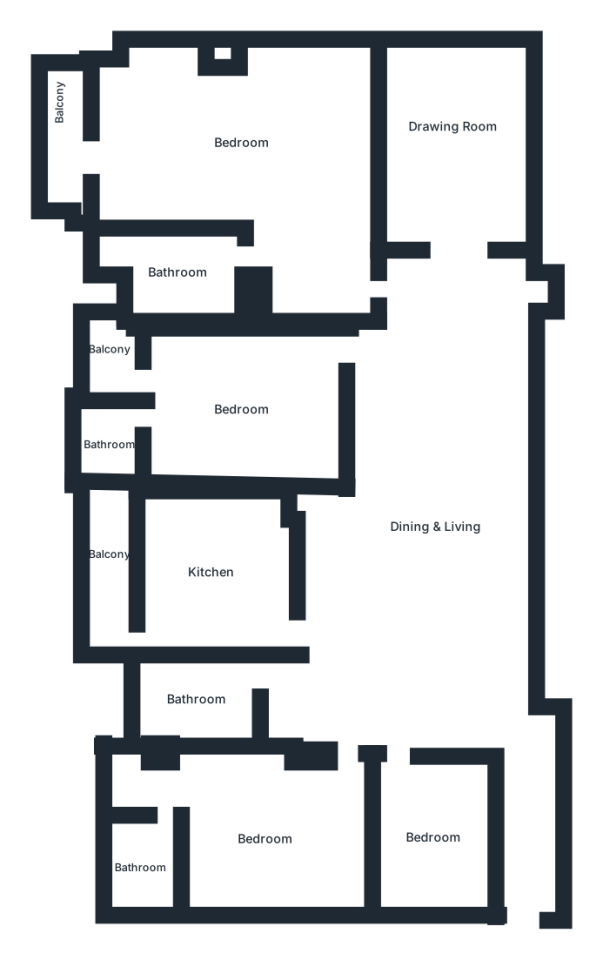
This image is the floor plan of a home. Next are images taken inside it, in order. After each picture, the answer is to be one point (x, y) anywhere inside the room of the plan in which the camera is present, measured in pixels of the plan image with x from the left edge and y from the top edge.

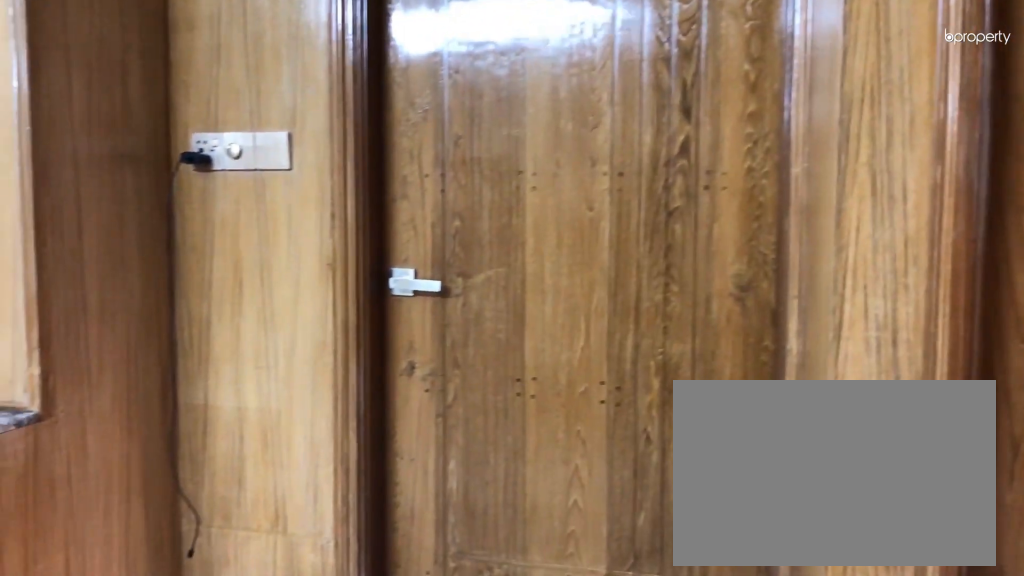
(424, 590)
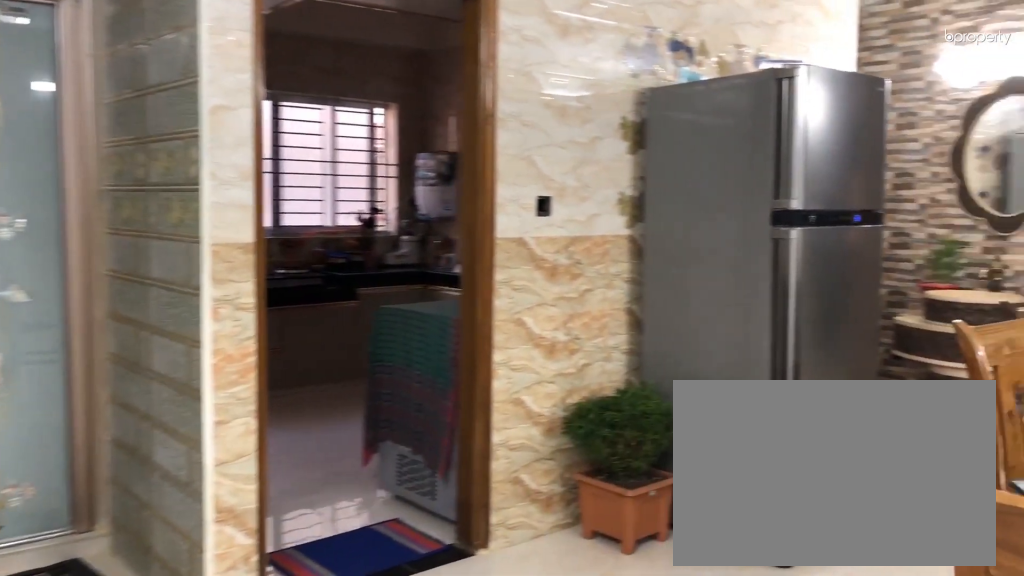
(408, 677)
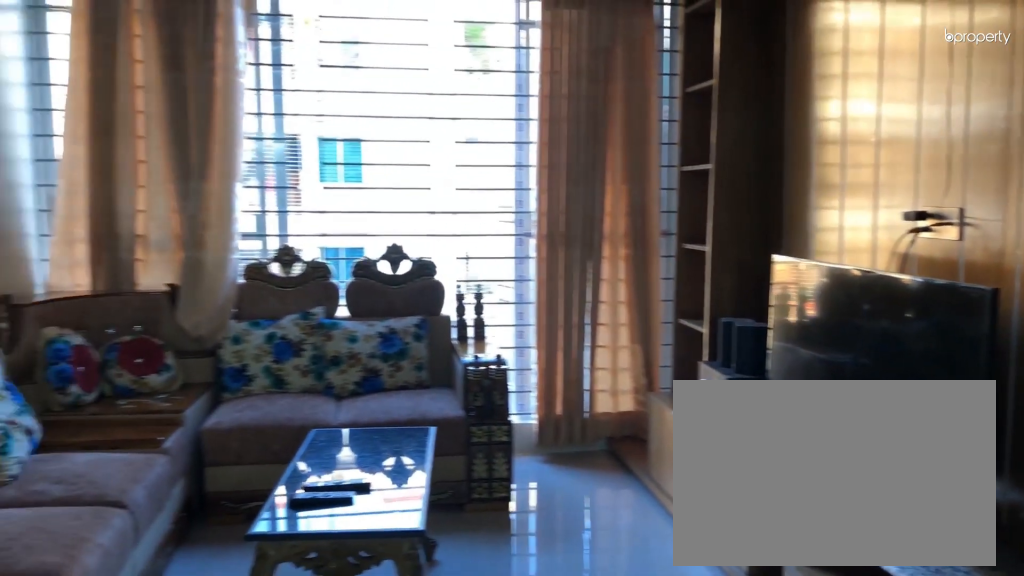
(458, 142)
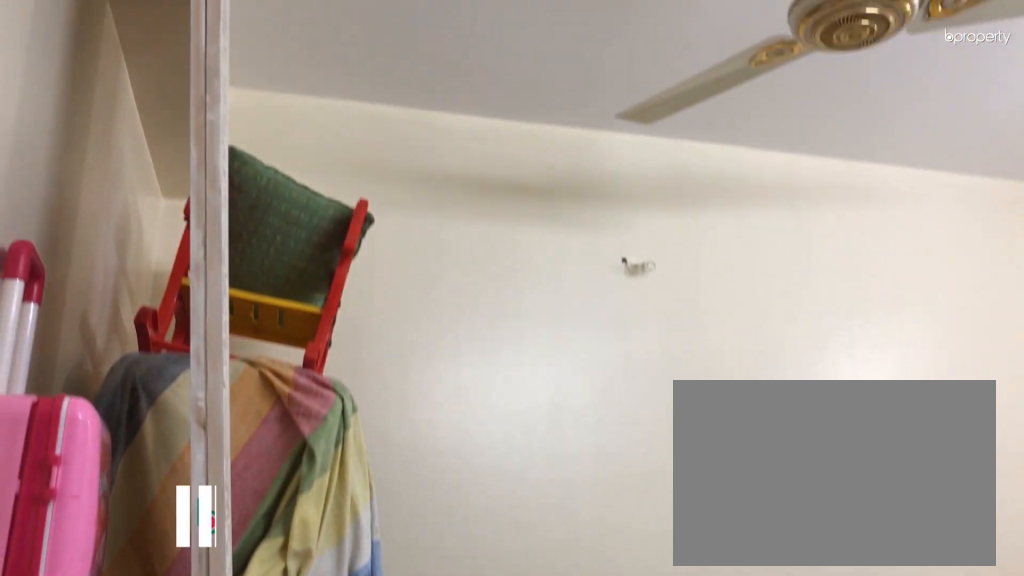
(434, 842)
